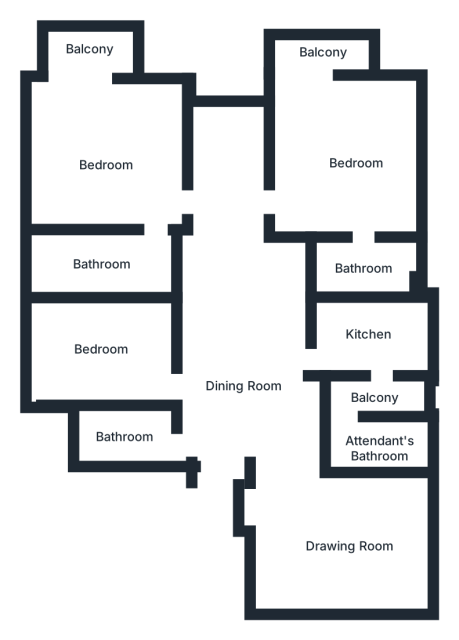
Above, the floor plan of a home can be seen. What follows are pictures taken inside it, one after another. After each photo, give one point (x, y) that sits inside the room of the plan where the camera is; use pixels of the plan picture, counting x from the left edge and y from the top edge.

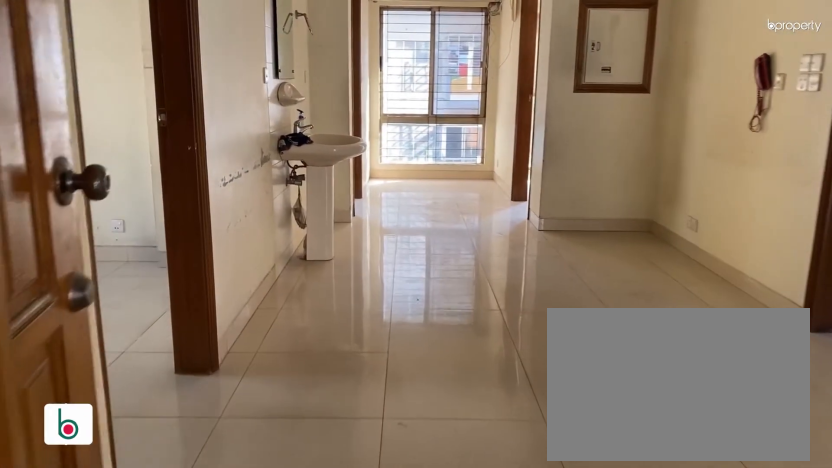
(236, 402)
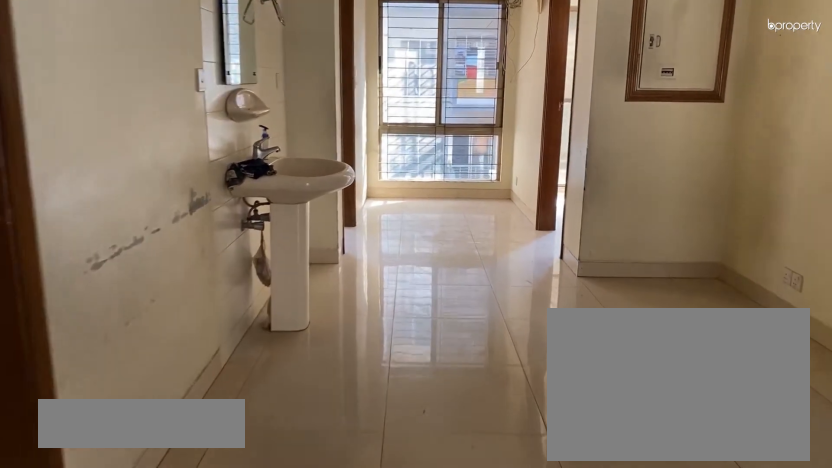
(236, 402)
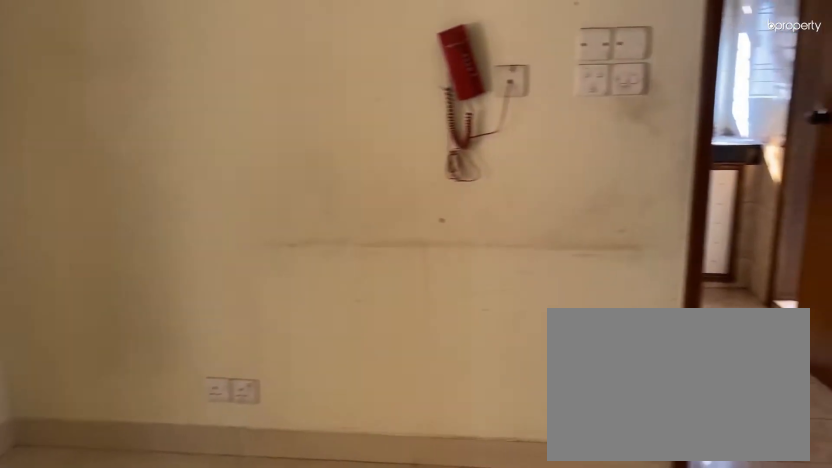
(224, 259)
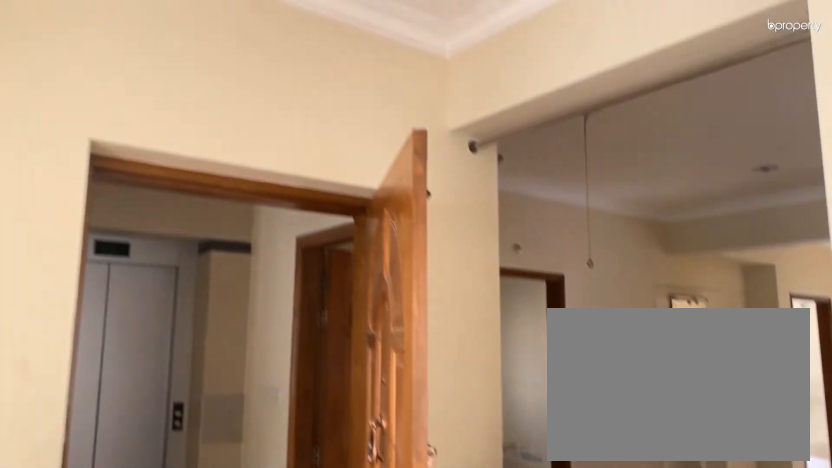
(338, 543)
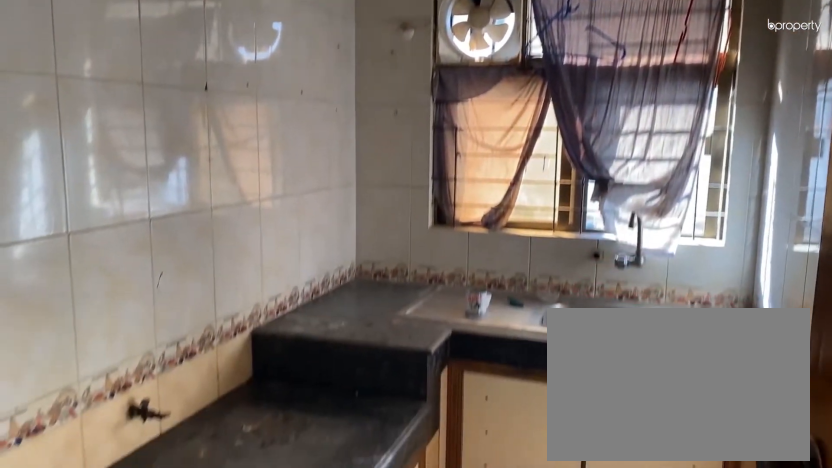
(366, 335)
